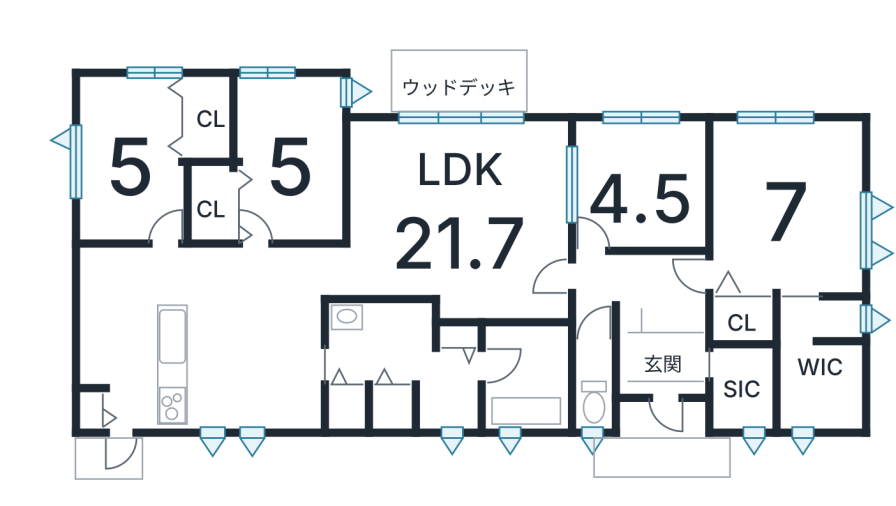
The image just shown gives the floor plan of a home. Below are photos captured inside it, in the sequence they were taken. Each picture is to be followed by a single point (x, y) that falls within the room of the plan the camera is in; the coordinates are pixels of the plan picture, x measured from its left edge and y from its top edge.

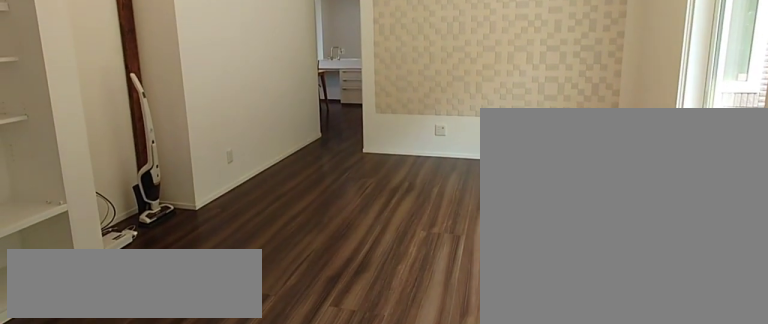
(461, 221)
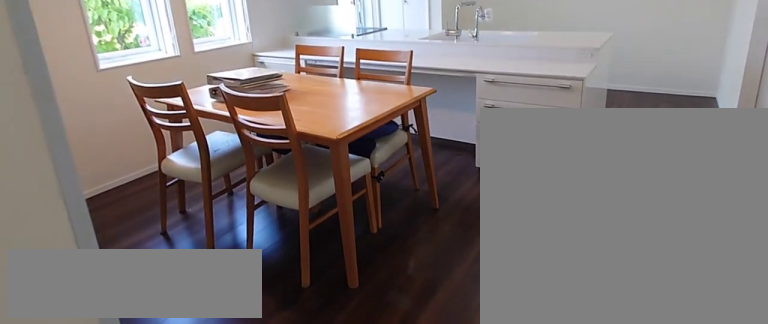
(259, 263)
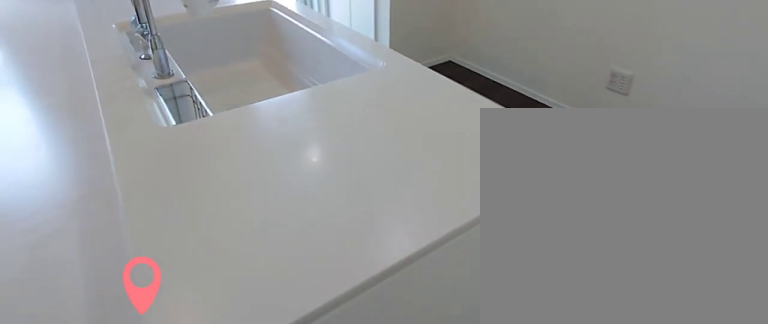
(83, 290)
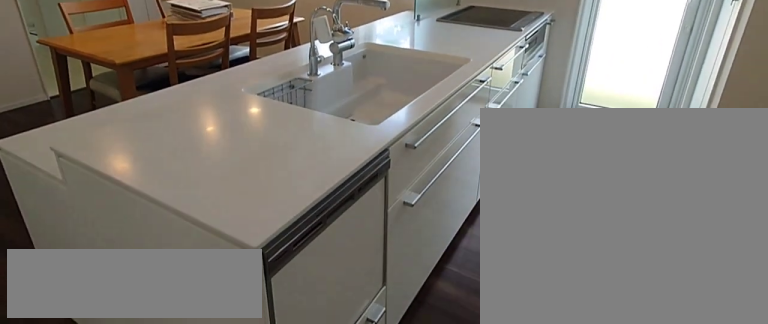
(83, 290)
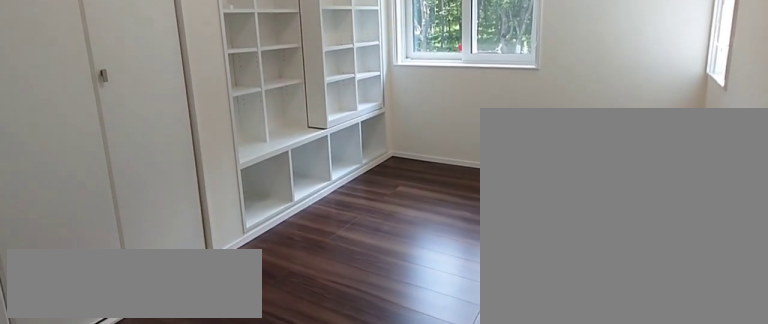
(288, 196)
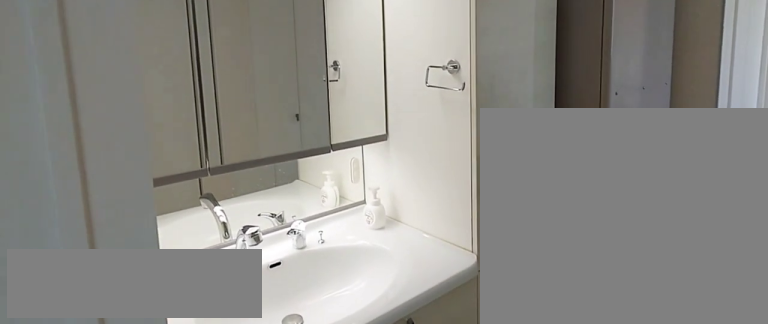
(388, 363)
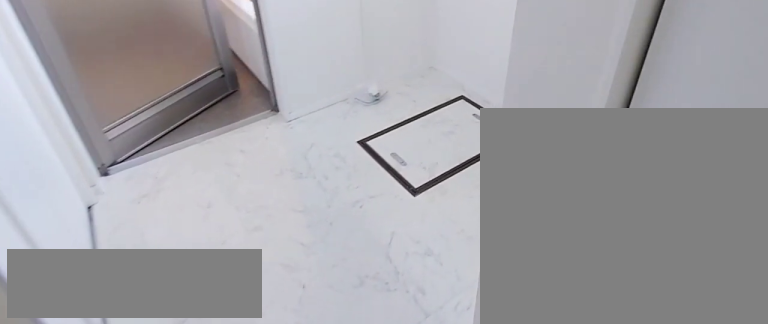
(388, 363)
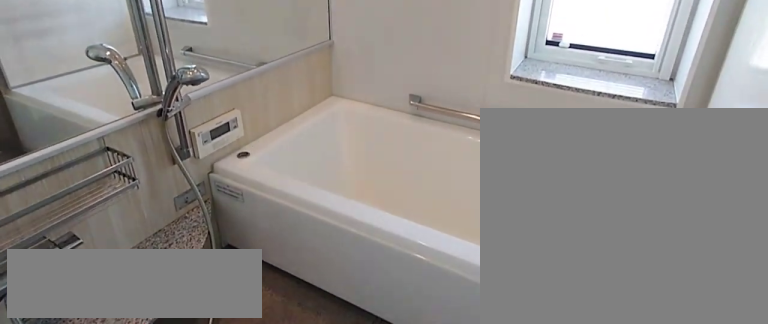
(526, 397)
